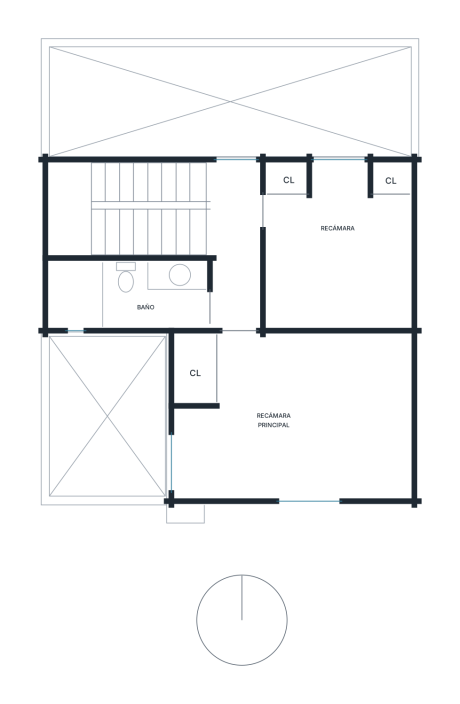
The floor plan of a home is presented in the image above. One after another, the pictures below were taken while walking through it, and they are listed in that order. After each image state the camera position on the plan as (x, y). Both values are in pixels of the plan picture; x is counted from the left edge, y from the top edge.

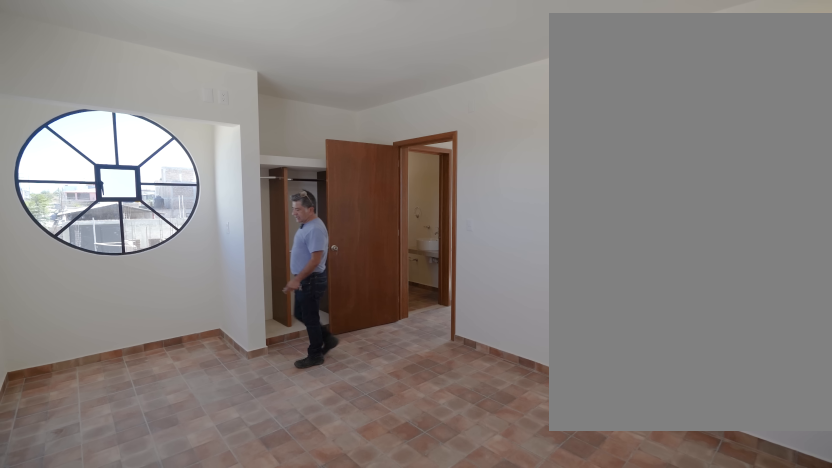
(327, 428)
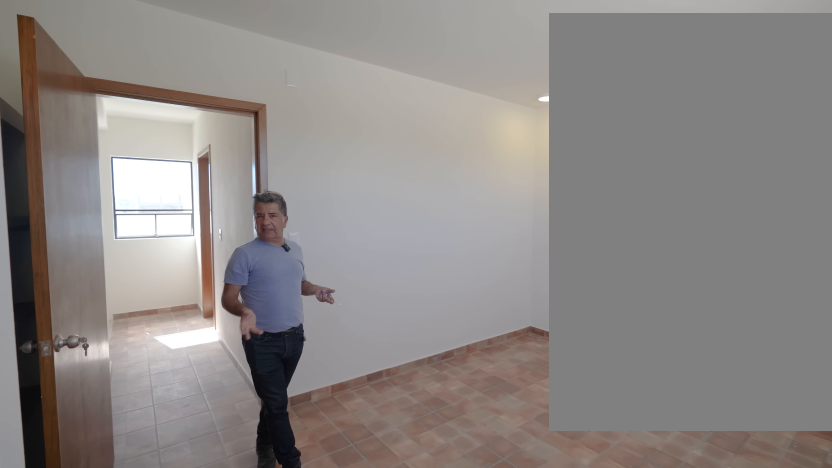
(268, 401)
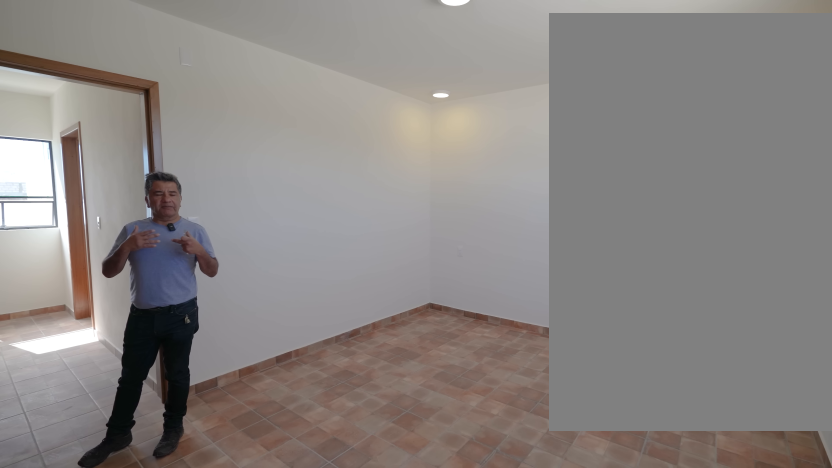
(240, 409)
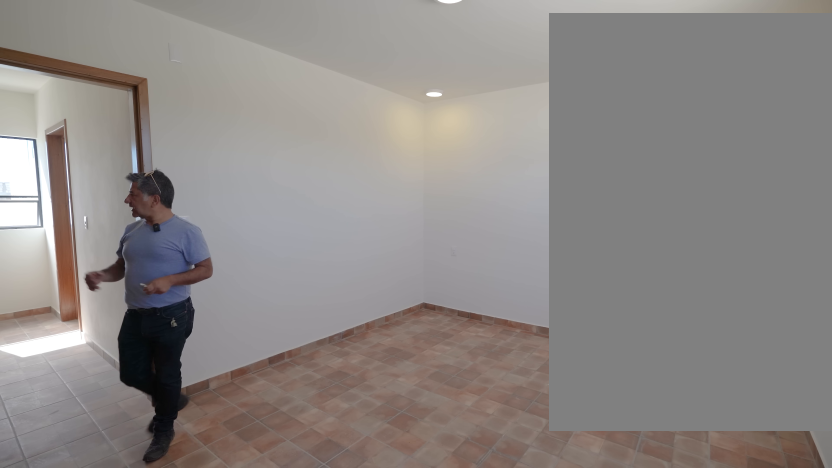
(241, 410)
